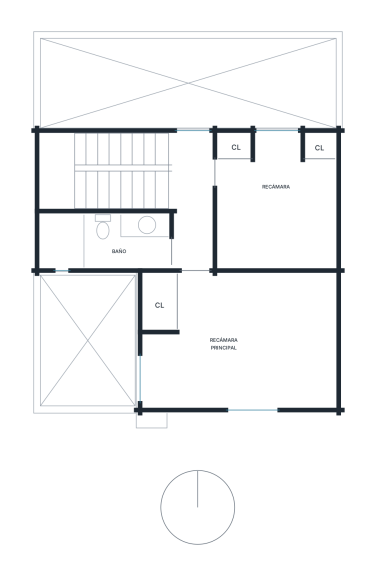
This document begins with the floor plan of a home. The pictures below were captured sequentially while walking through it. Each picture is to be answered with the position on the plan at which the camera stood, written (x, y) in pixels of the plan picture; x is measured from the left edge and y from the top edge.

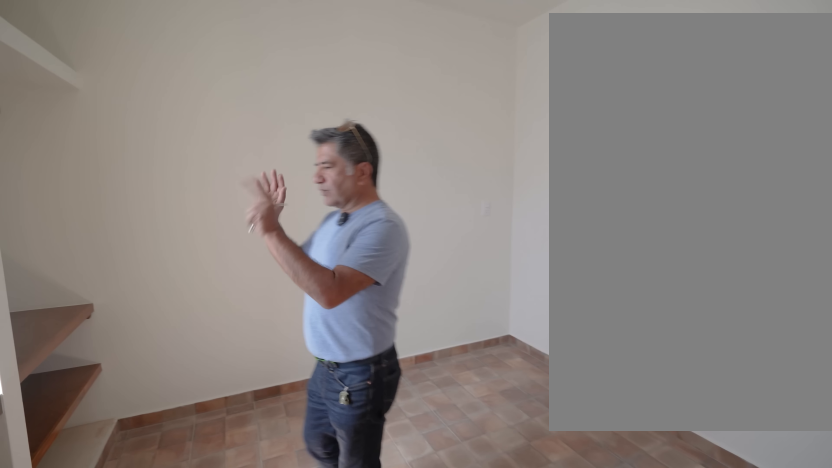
(232, 178)
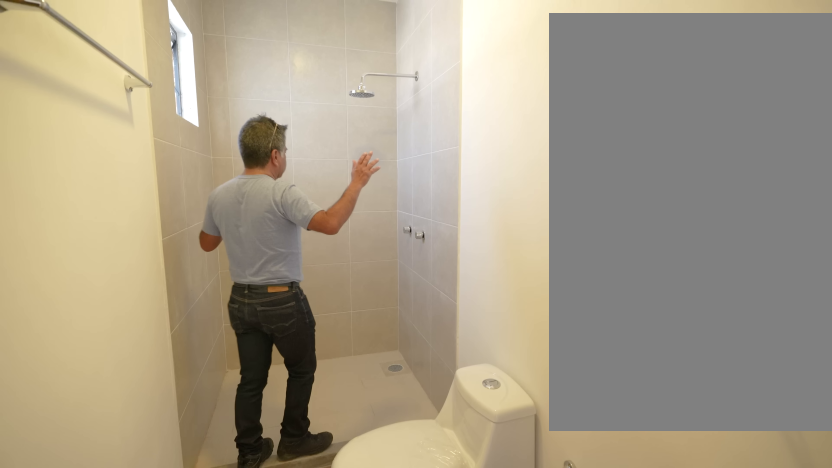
(192, 255)
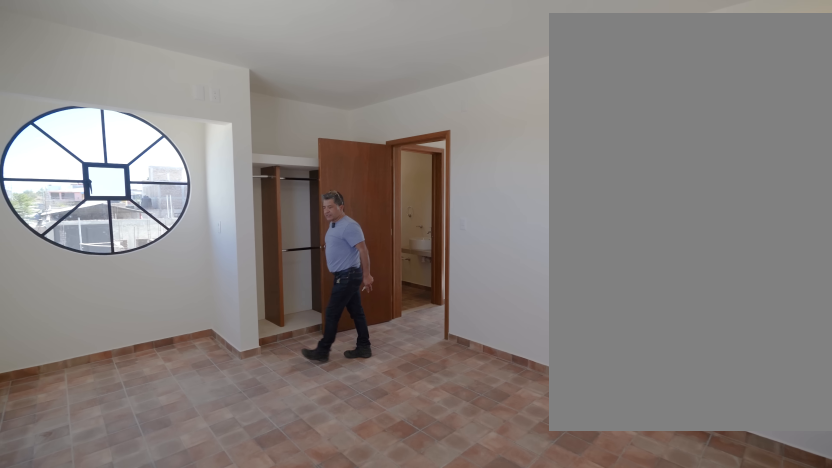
(267, 350)
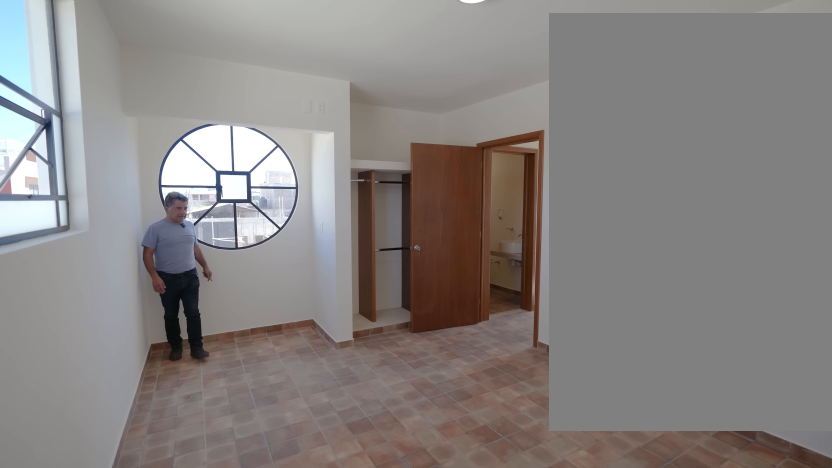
(267, 349)
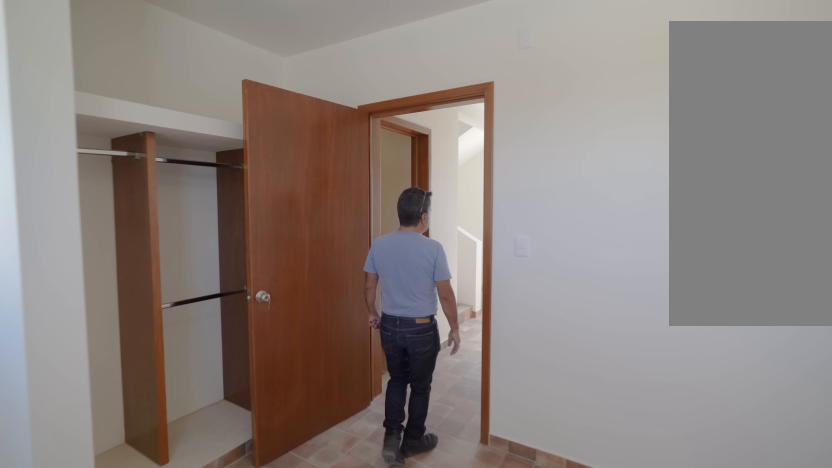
(264, 349)
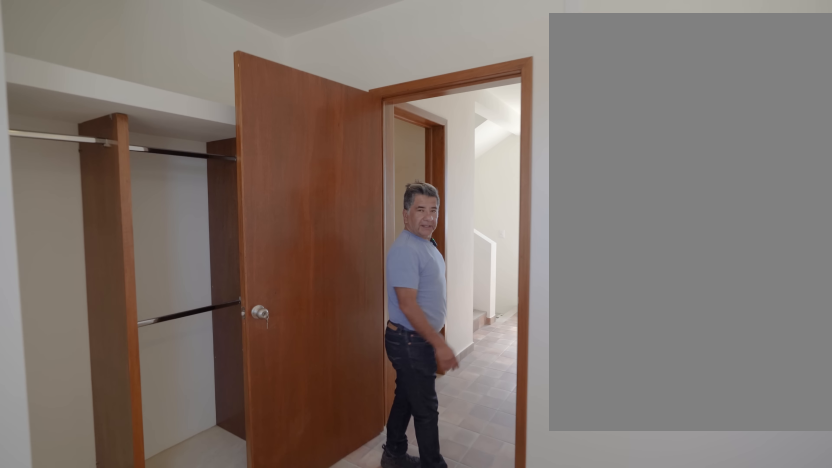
(264, 349)
